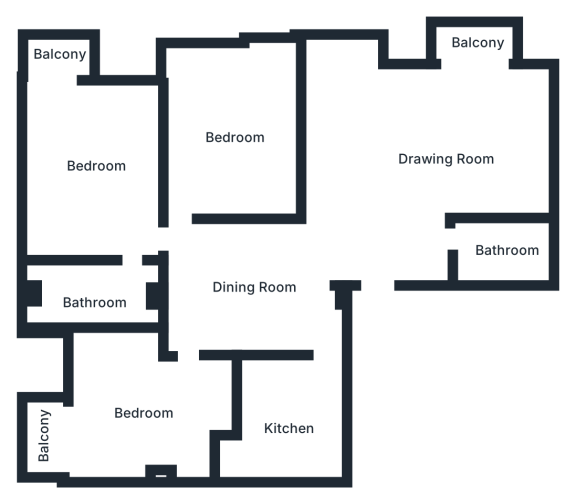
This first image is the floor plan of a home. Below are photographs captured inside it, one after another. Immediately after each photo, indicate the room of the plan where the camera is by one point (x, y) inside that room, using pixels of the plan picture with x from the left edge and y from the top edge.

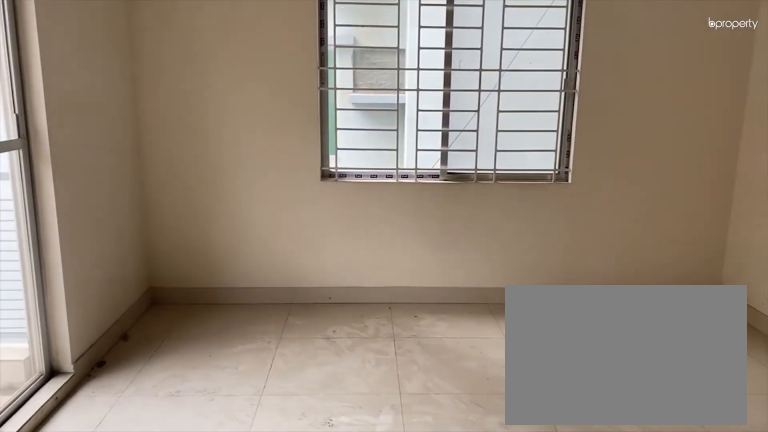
(443, 155)
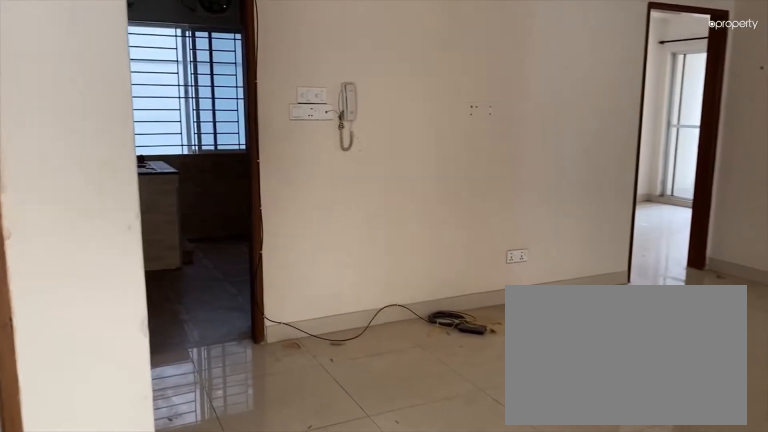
(257, 285)
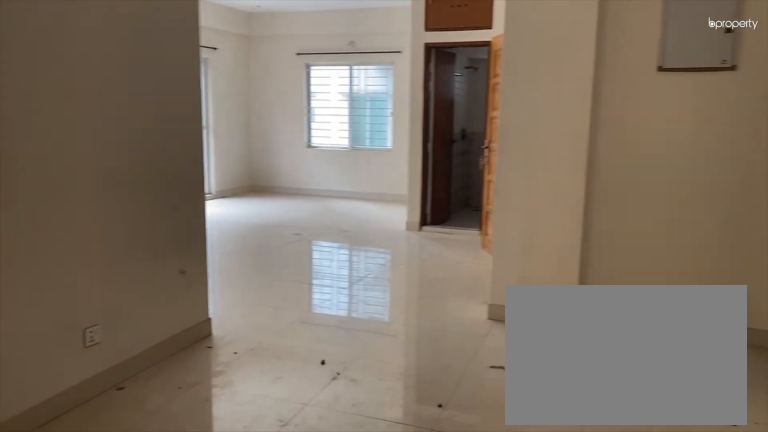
(257, 285)
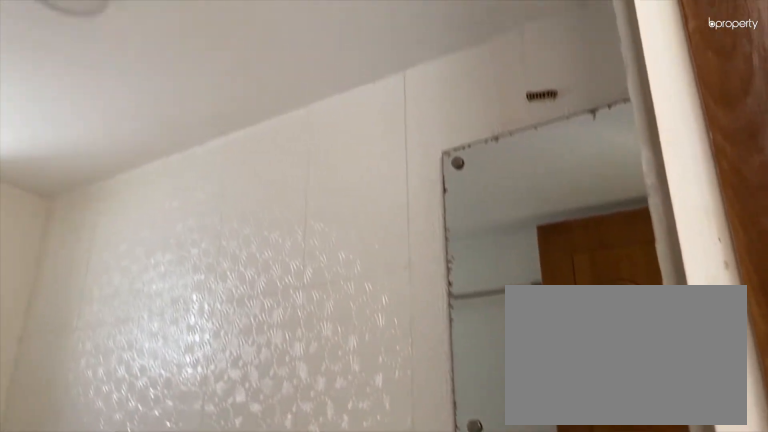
(504, 239)
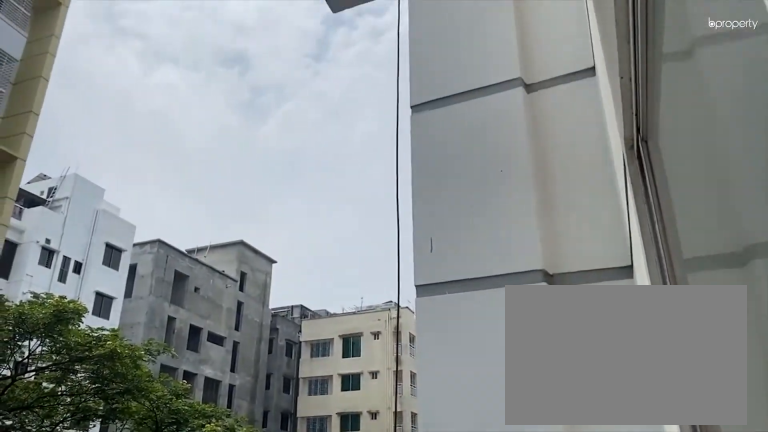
(473, 43)
